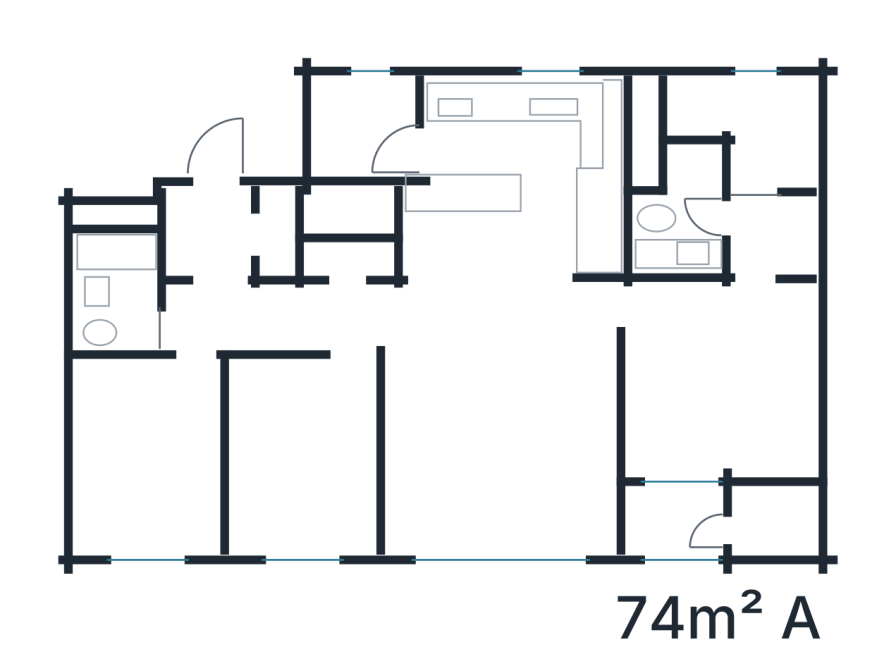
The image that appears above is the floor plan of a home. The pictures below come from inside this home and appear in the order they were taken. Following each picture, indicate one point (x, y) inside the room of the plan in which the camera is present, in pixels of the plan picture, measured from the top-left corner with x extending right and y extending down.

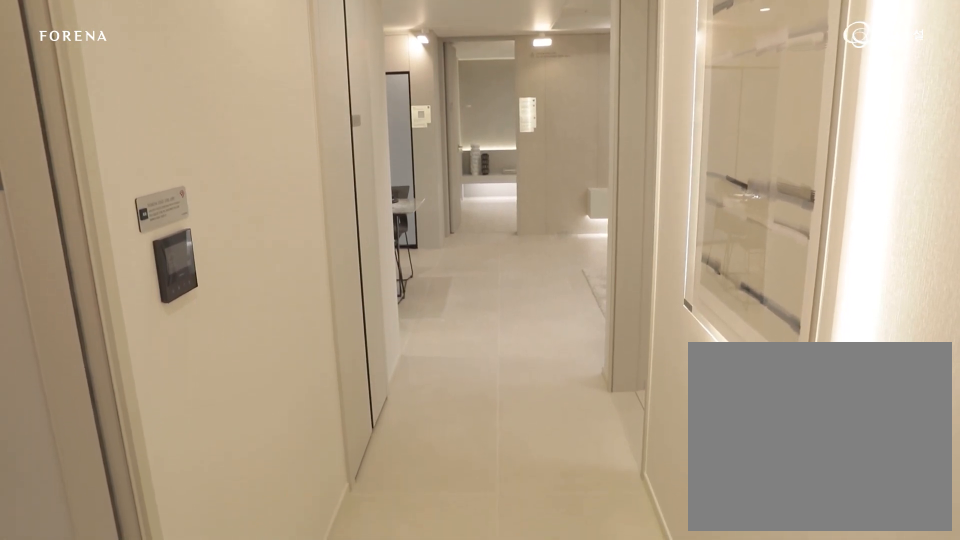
(319, 318)
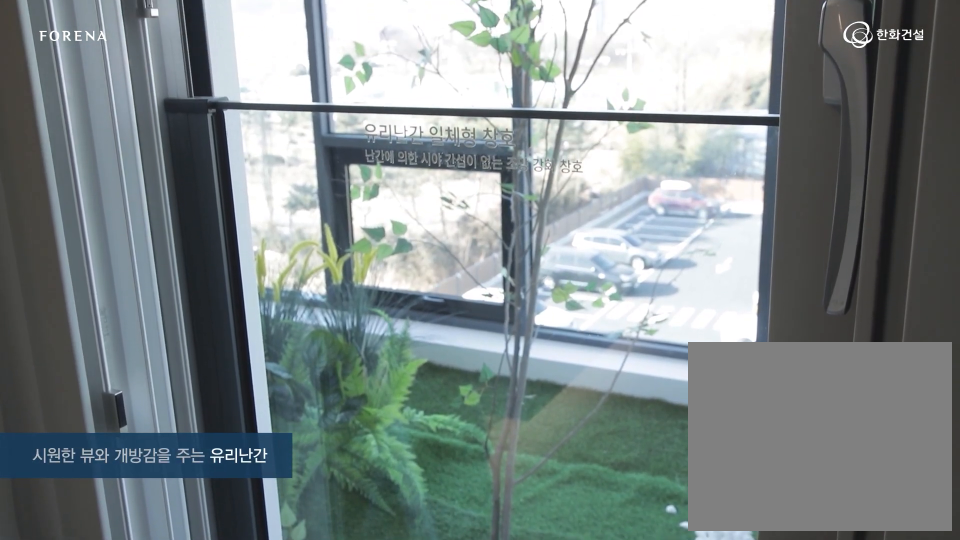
(508, 432)
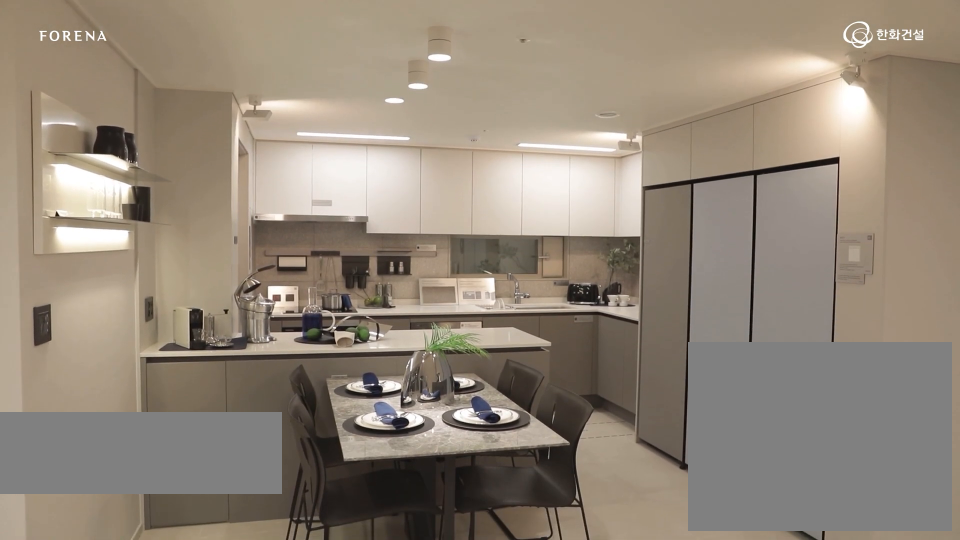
(492, 251)
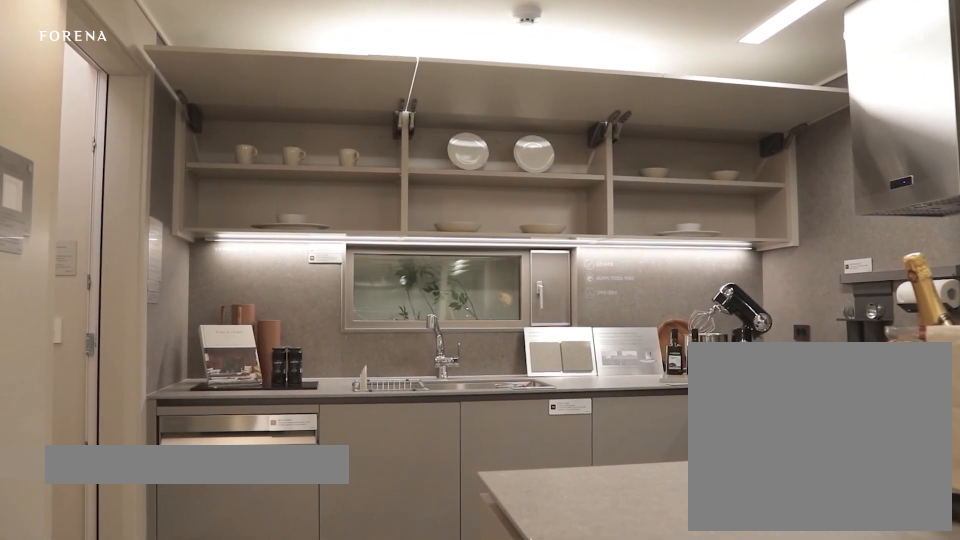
(492, 251)
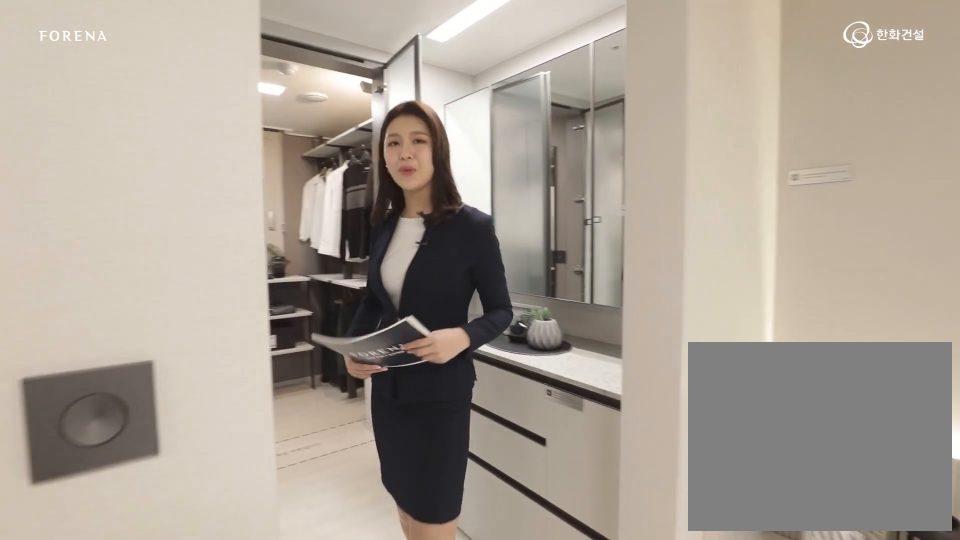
(723, 368)
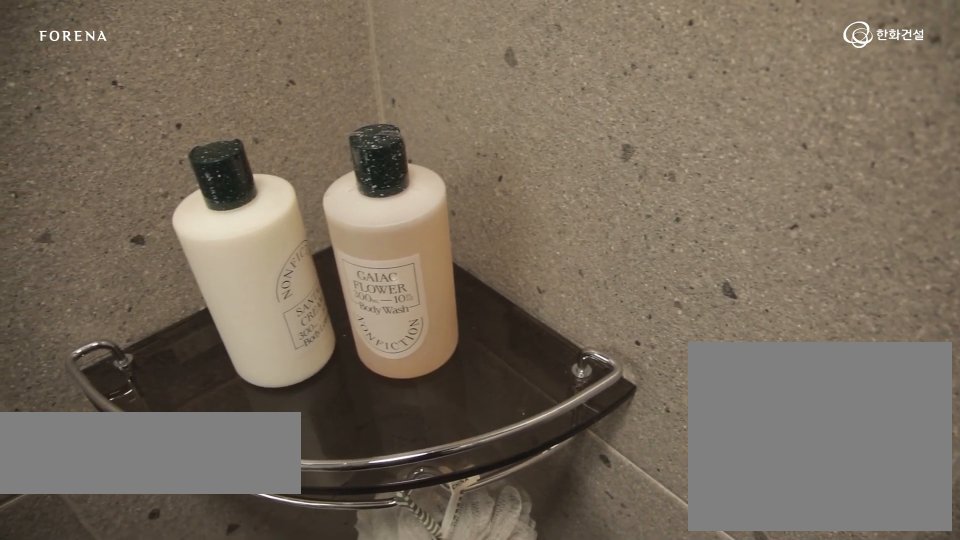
(711, 219)
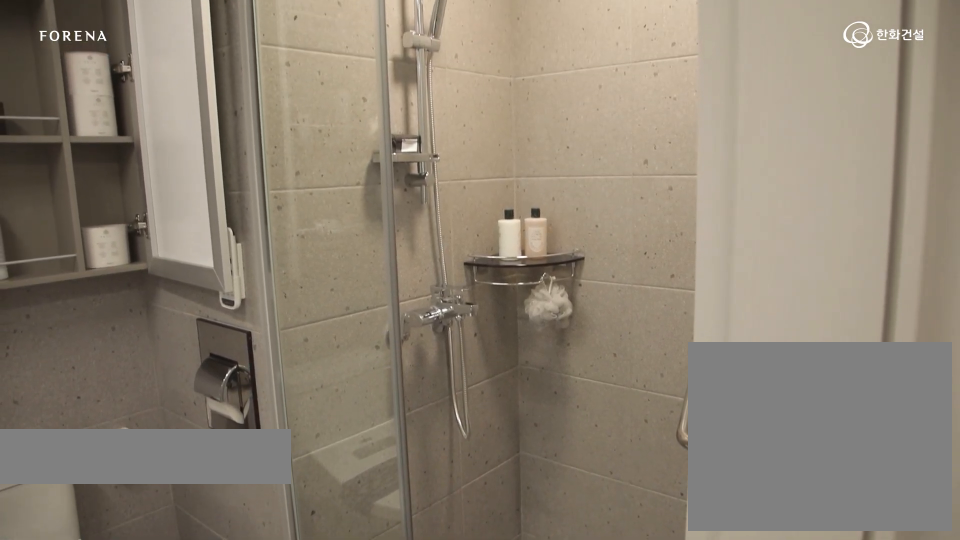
(711, 219)
